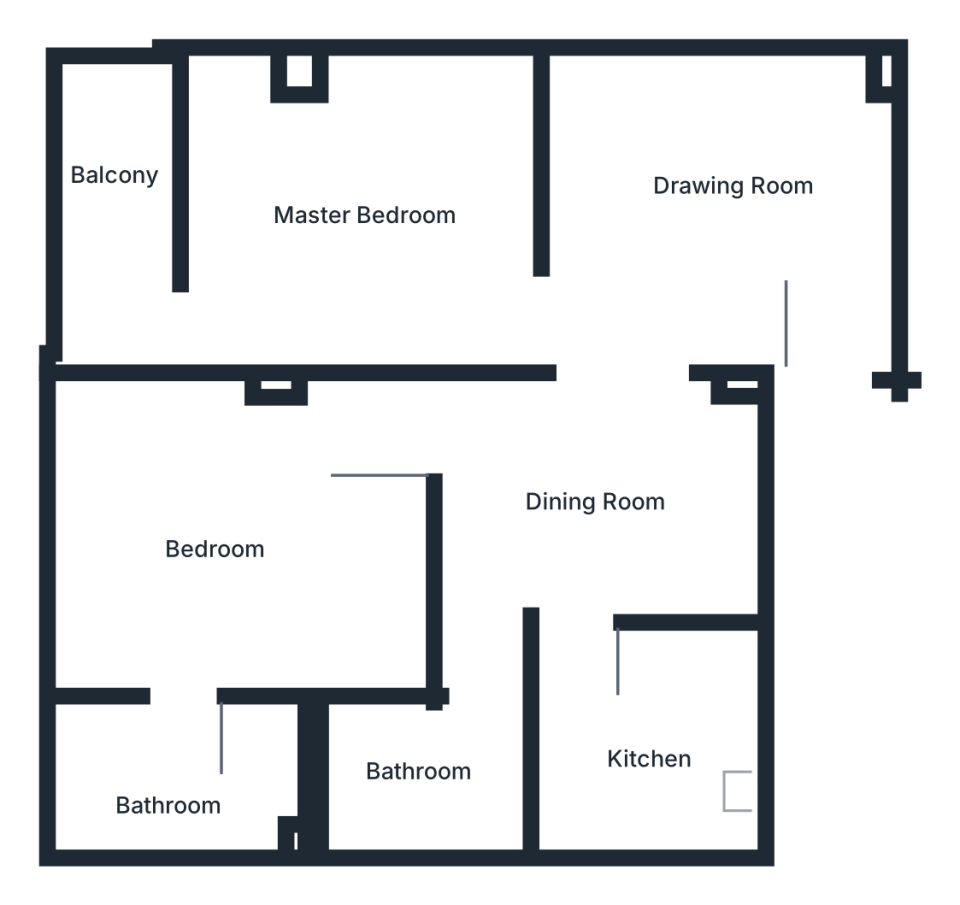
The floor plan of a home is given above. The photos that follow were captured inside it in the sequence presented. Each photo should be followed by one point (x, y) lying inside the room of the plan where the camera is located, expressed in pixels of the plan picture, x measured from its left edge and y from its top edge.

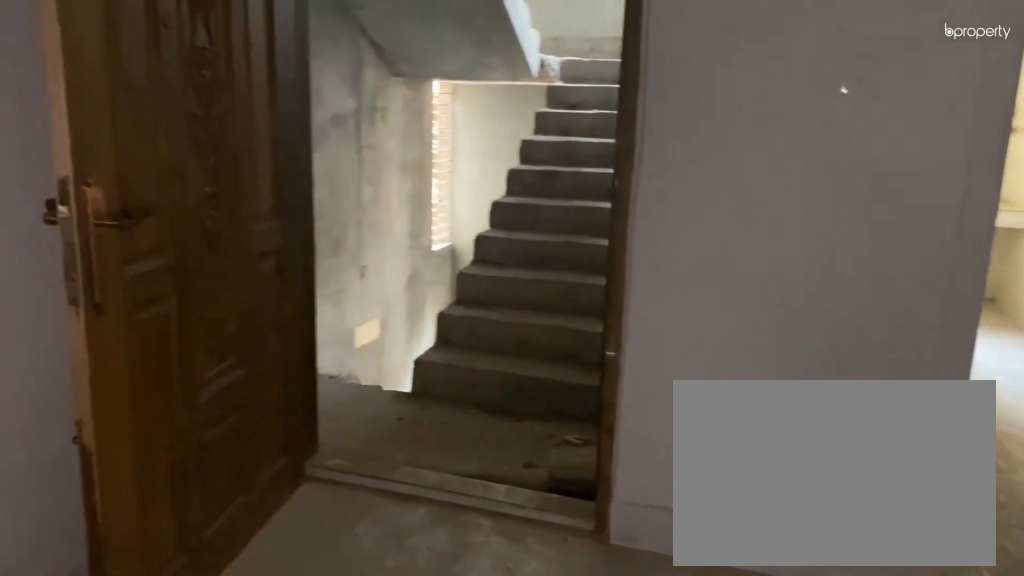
(704, 207)
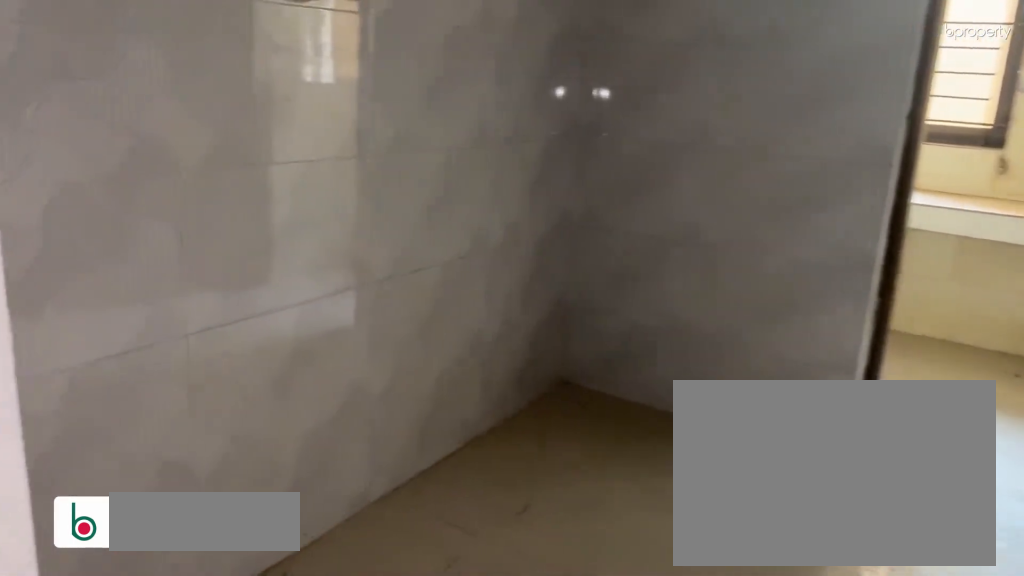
(583, 490)
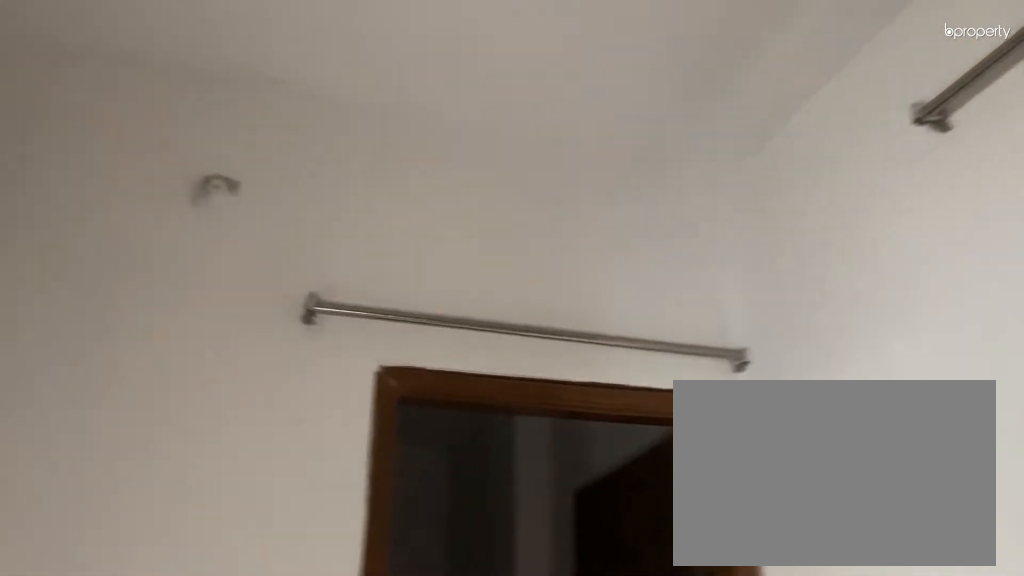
(583, 490)
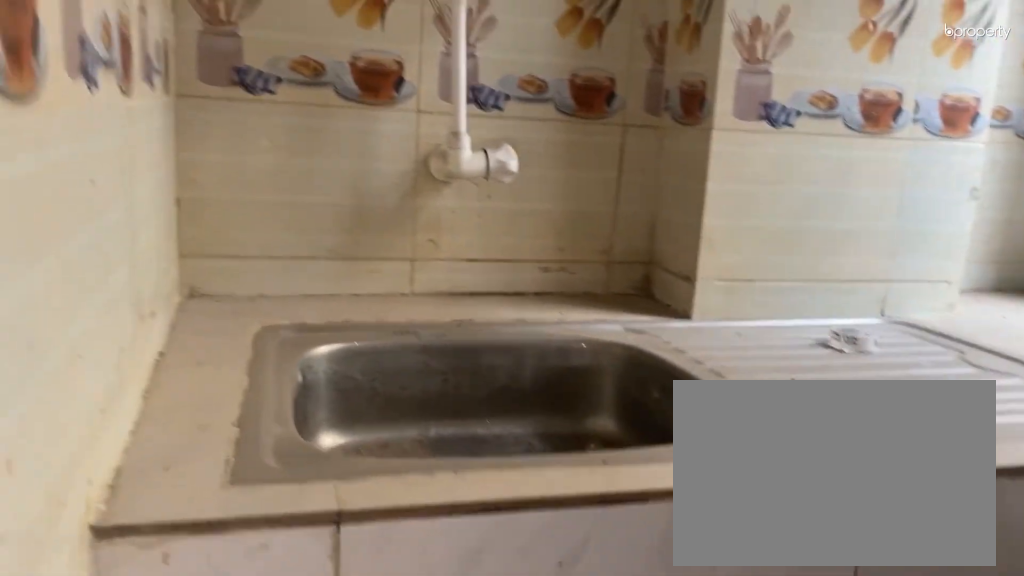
(650, 725)
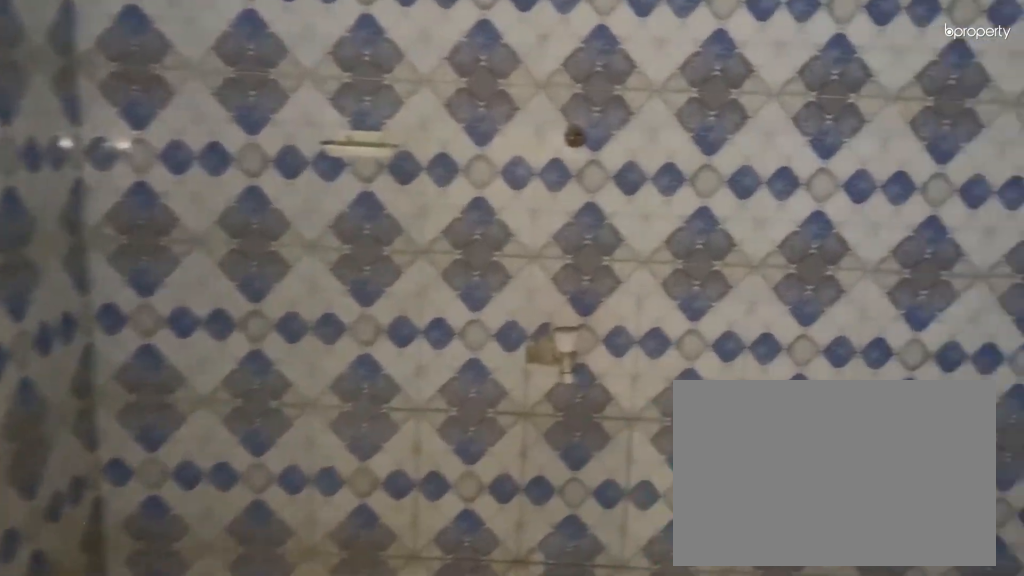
(445, 759)
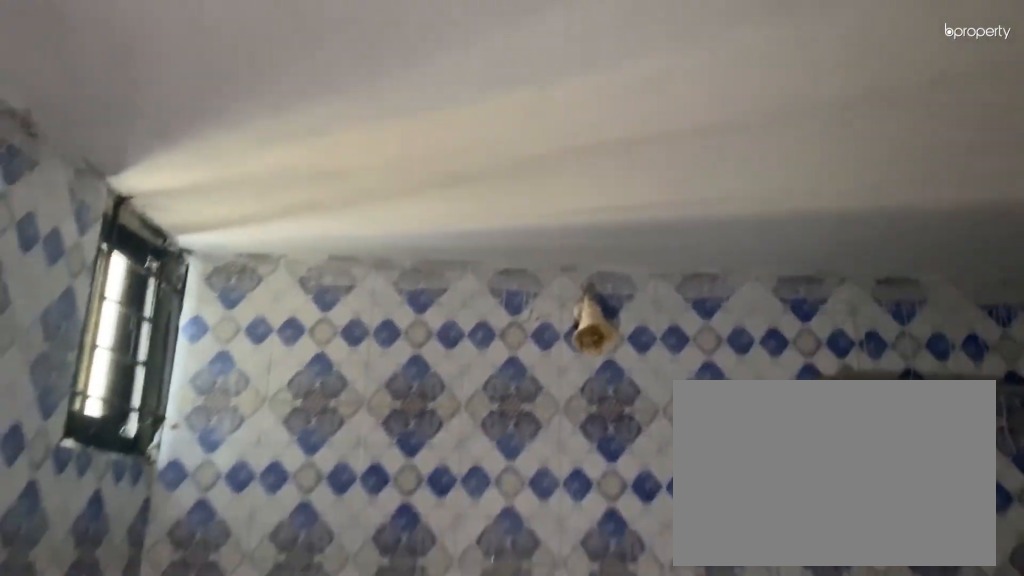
(415, 775)
